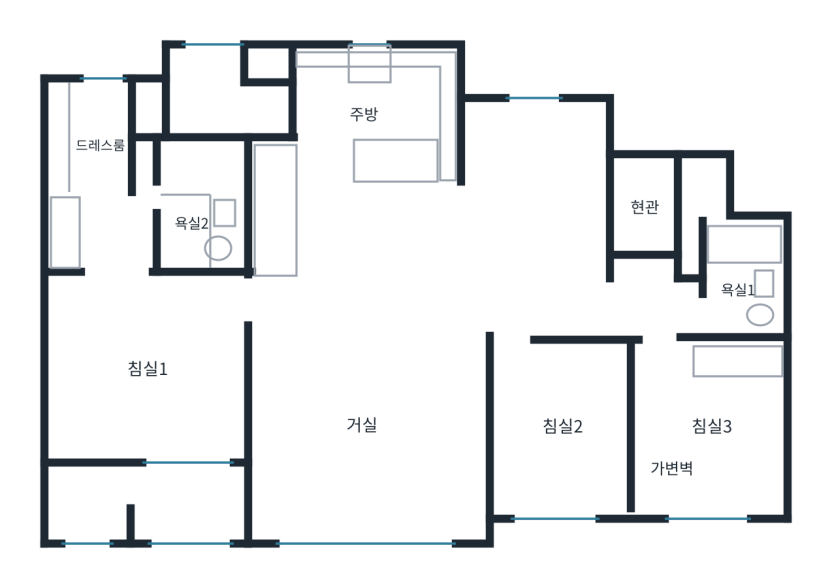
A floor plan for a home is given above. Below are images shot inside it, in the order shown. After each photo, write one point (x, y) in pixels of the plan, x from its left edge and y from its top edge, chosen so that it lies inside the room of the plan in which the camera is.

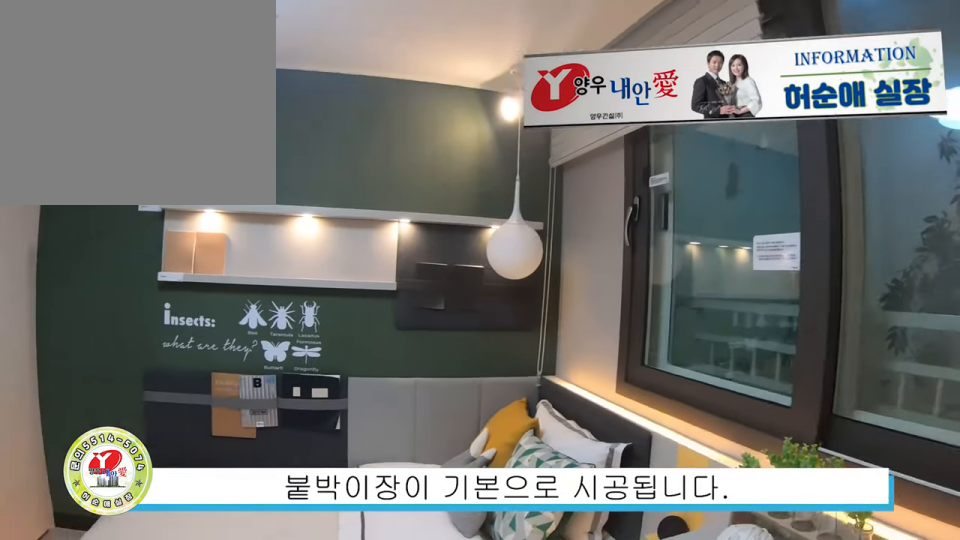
(708, 430)
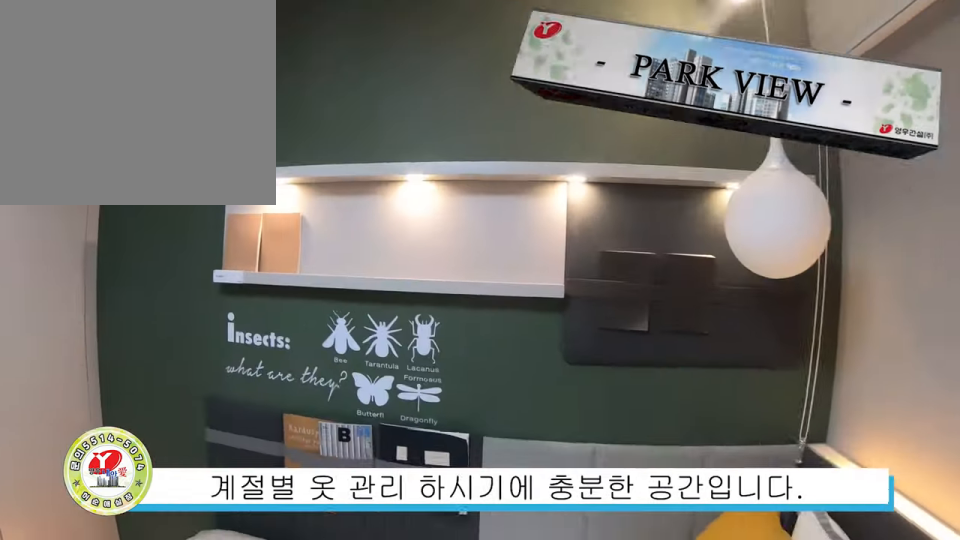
(705, 433)
